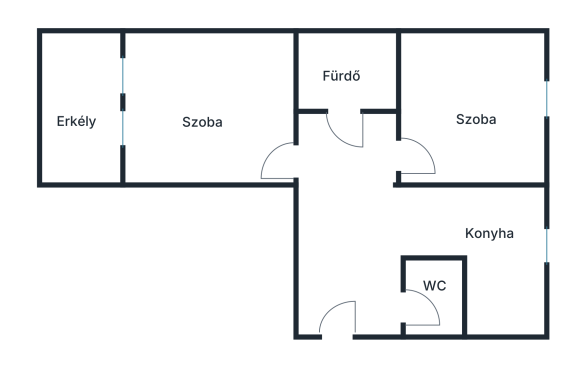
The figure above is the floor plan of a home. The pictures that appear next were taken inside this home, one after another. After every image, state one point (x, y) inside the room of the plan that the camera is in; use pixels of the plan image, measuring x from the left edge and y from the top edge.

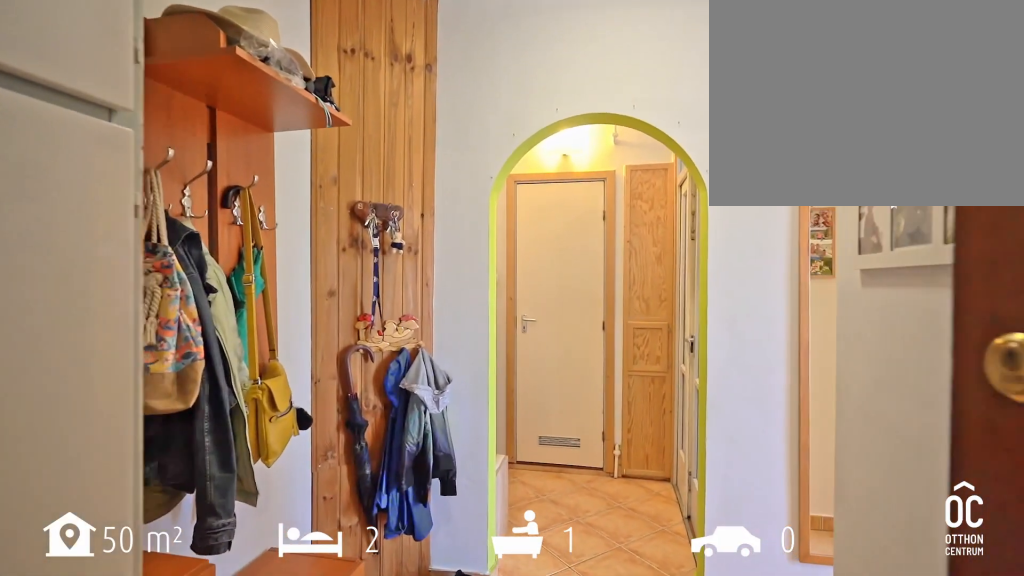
(351, 223)
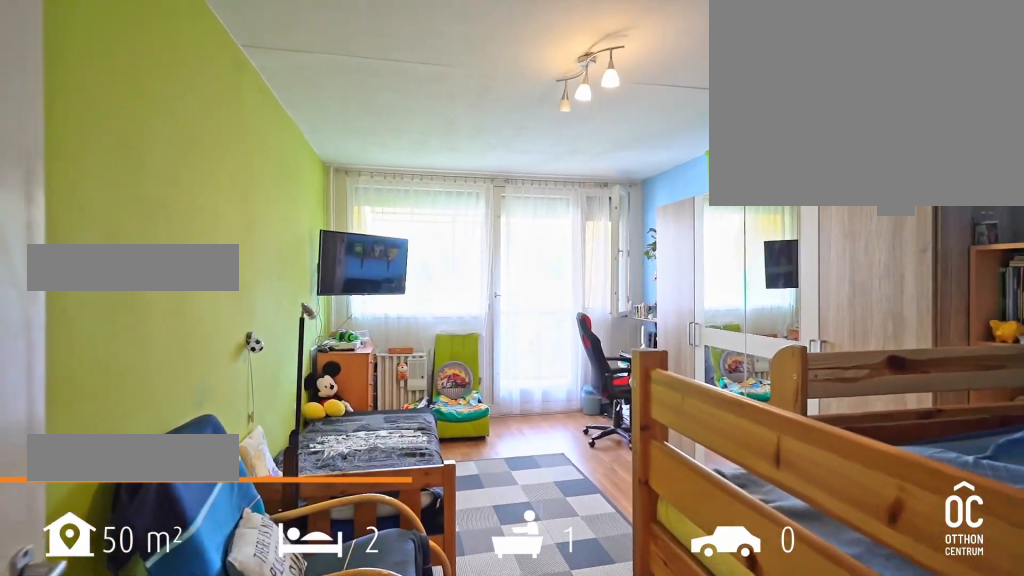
(210, 112)
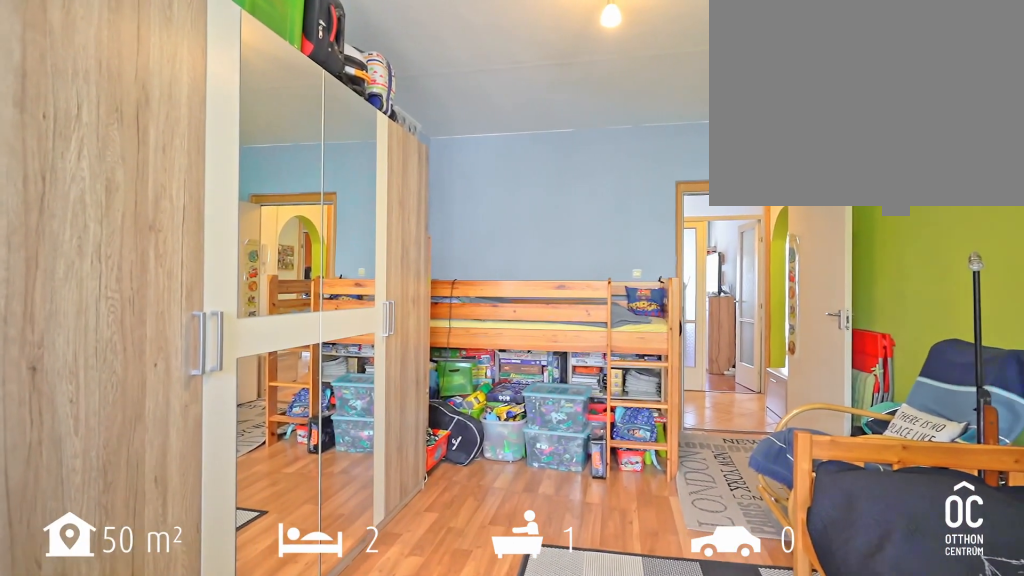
(210, 112)
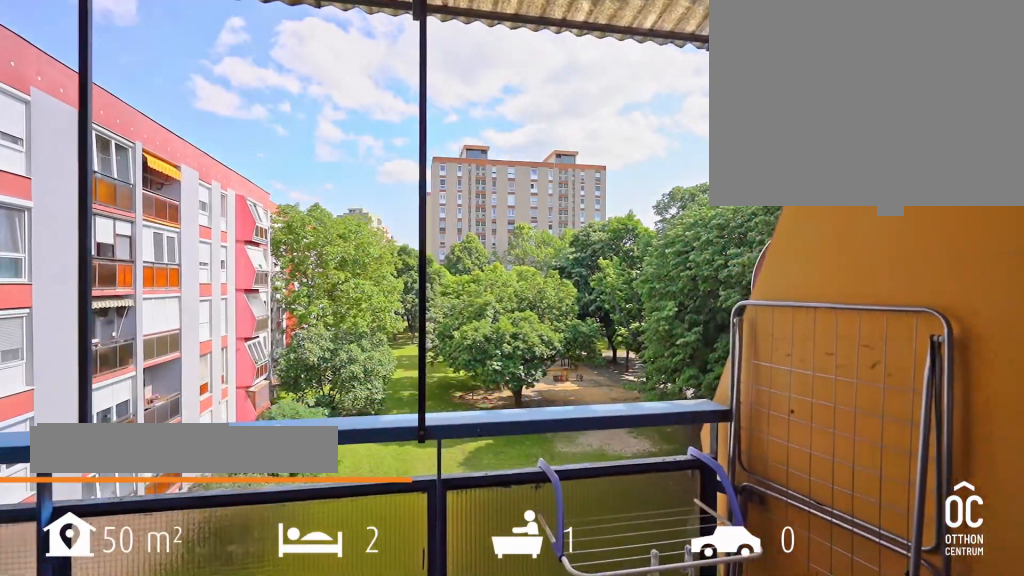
(80, 111)
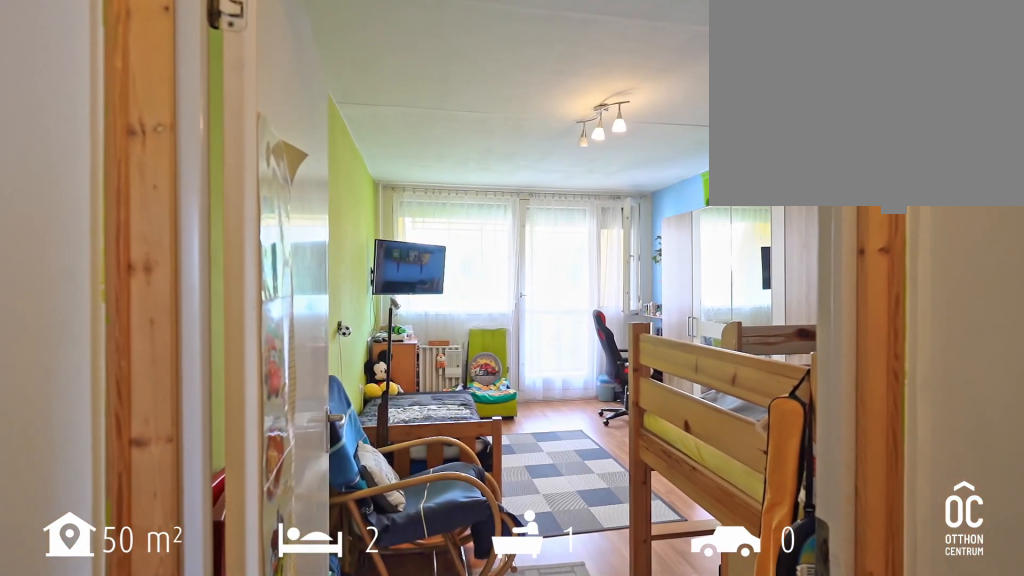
(215, 109)
